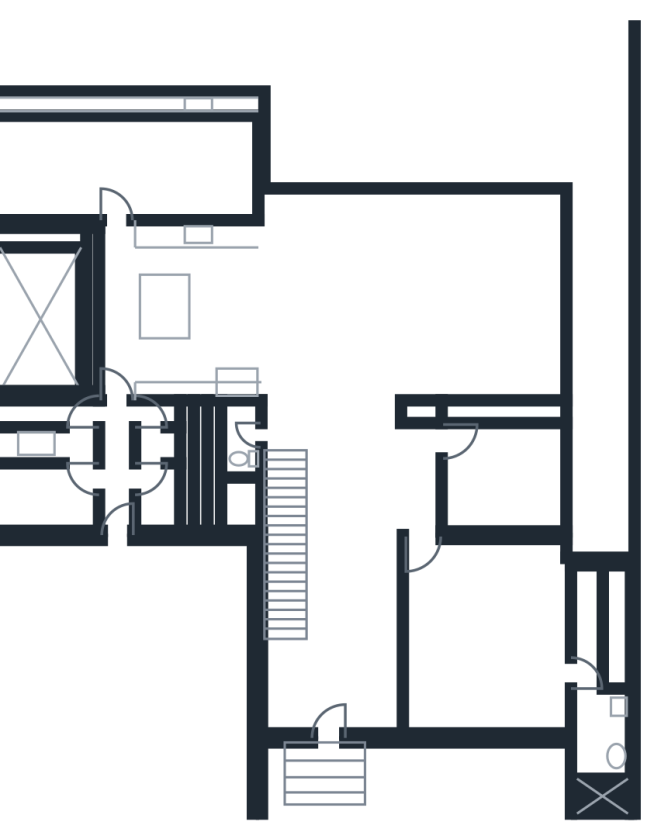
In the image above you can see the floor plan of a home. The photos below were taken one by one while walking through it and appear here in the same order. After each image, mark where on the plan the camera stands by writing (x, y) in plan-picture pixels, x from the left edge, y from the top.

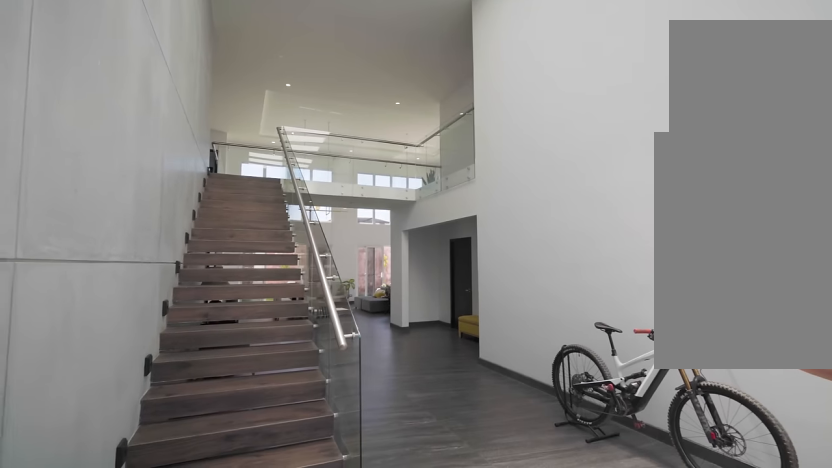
(333, 715)
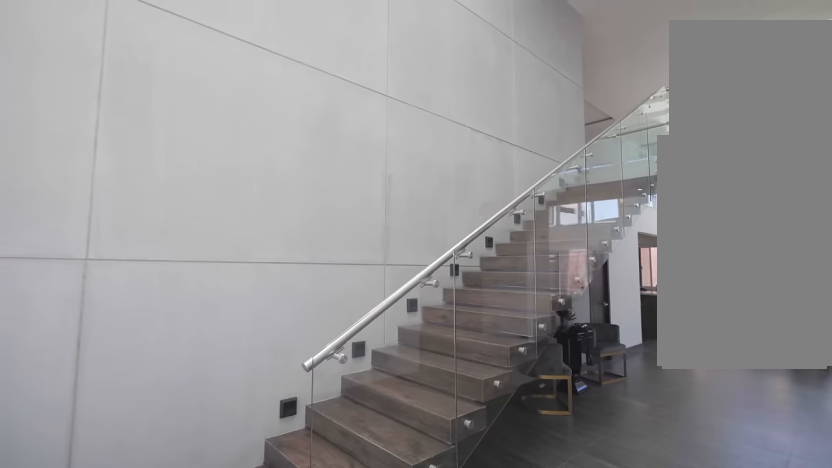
(336, 701)
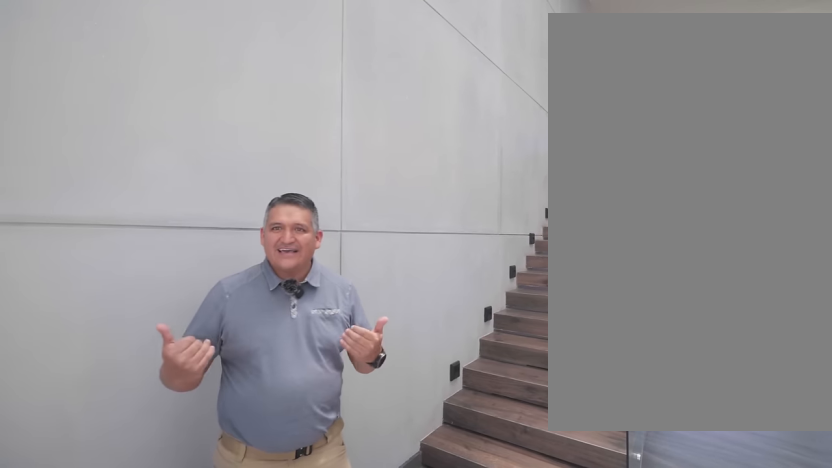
(322, 697)
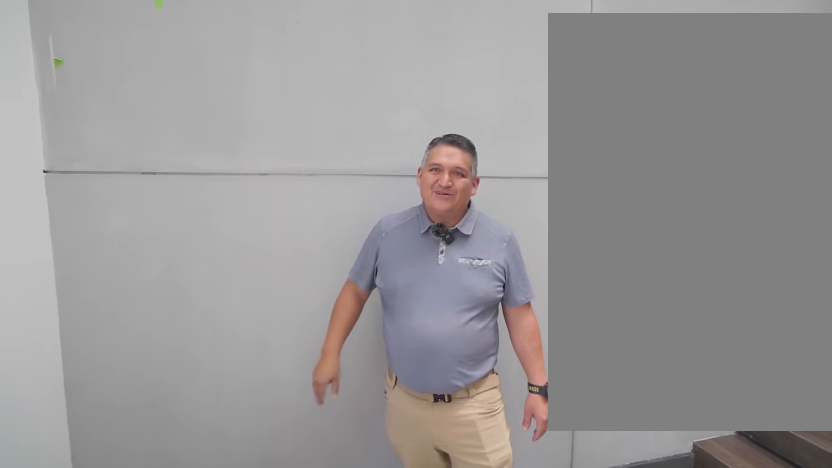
(323, 698)
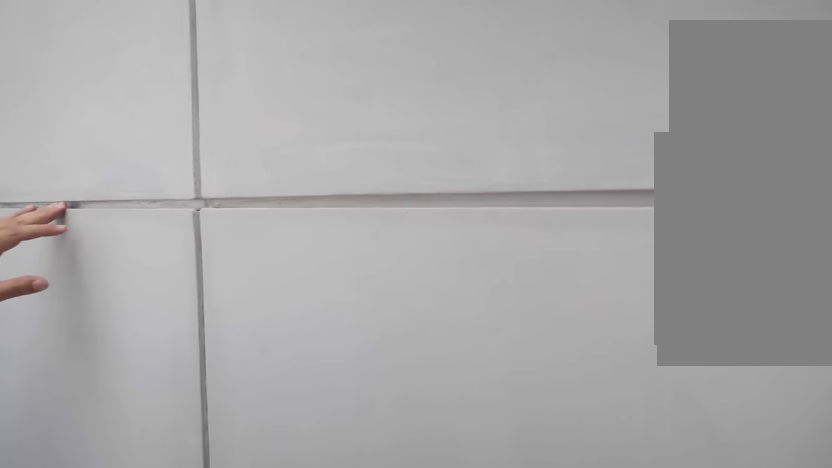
(304, 685)
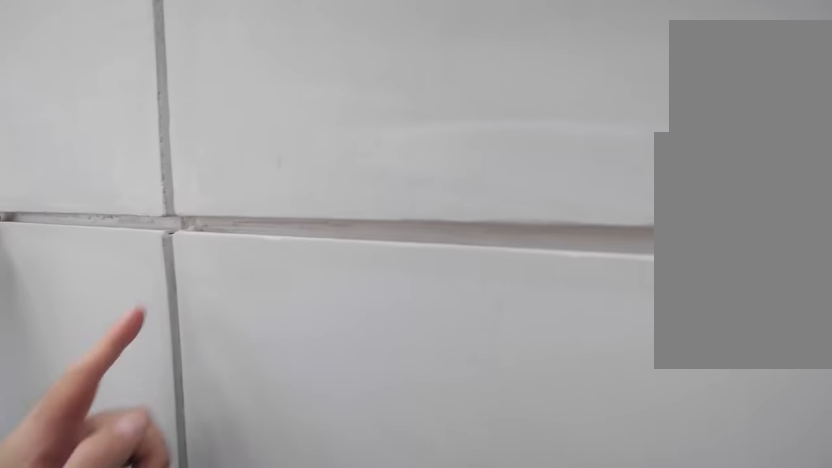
(304, 685)
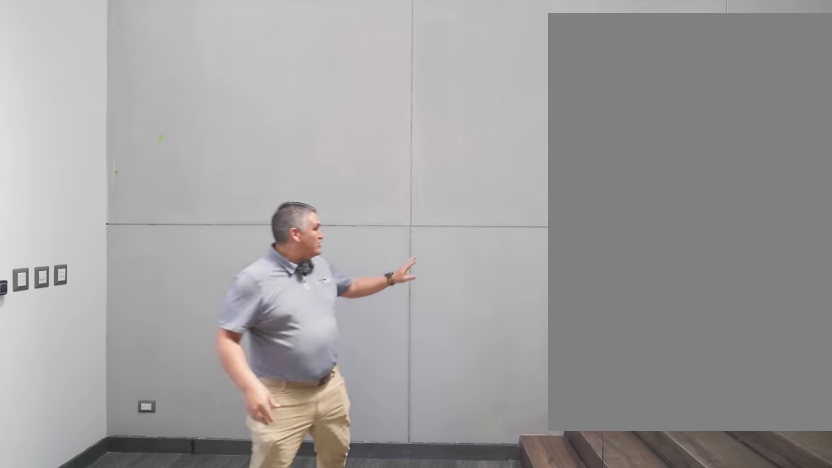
(323, 686)
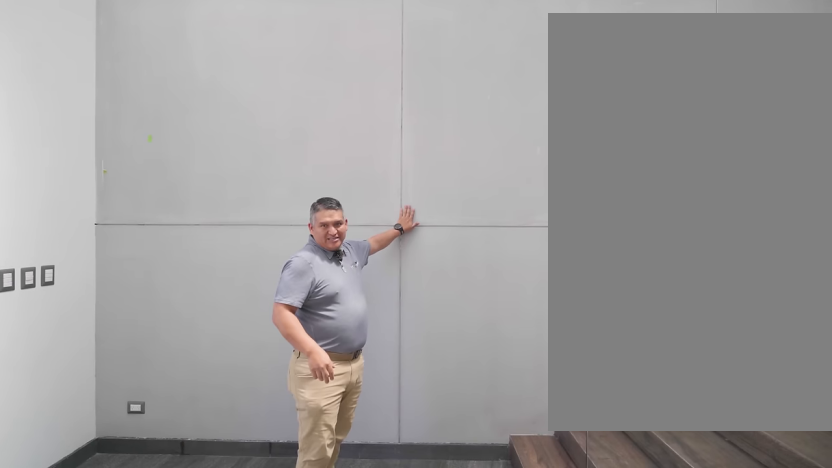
(323, 686)
